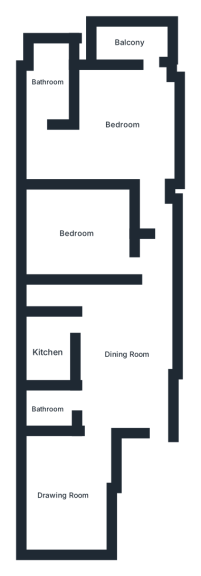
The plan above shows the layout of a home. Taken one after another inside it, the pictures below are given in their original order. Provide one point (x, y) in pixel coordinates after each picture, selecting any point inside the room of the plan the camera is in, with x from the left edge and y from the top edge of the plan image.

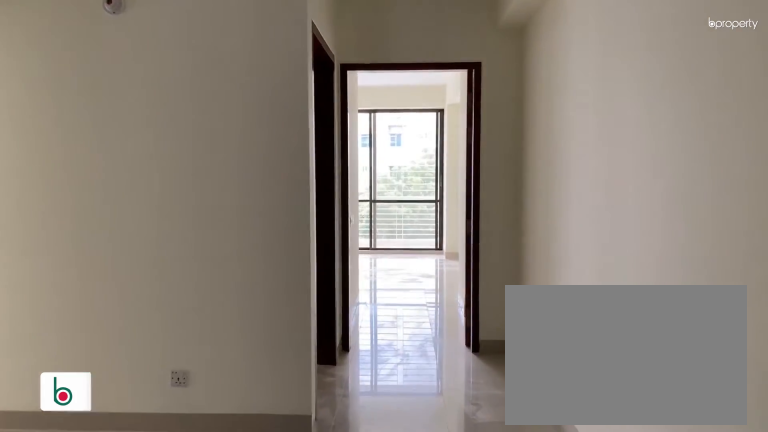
(126, 349)
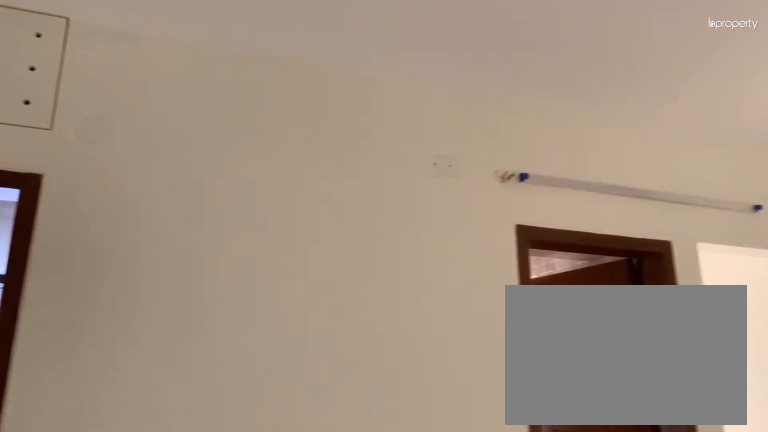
(126, 349)
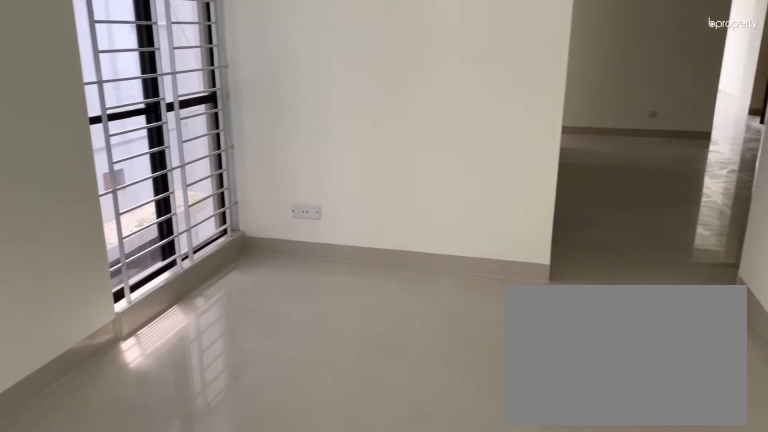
(63, 495)
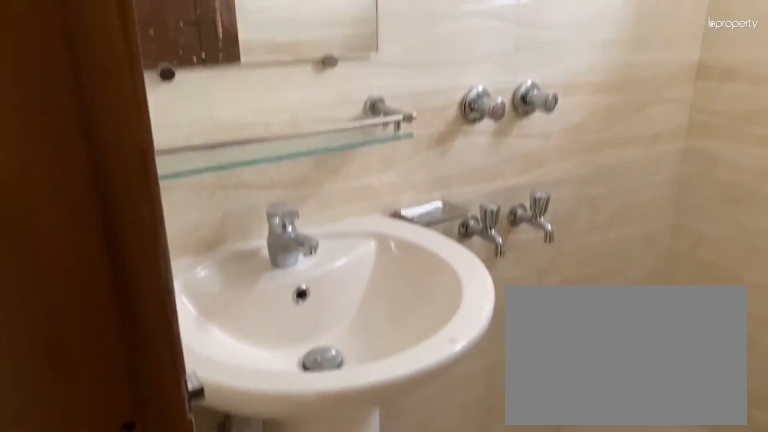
(49, 408)
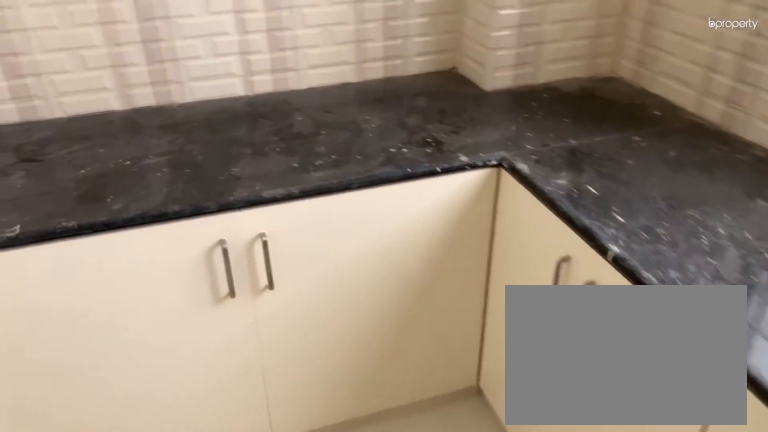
(48, 349)
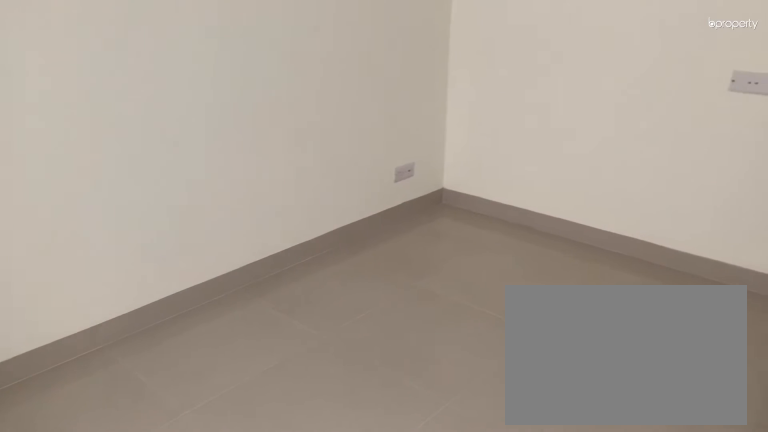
(76, 233)
